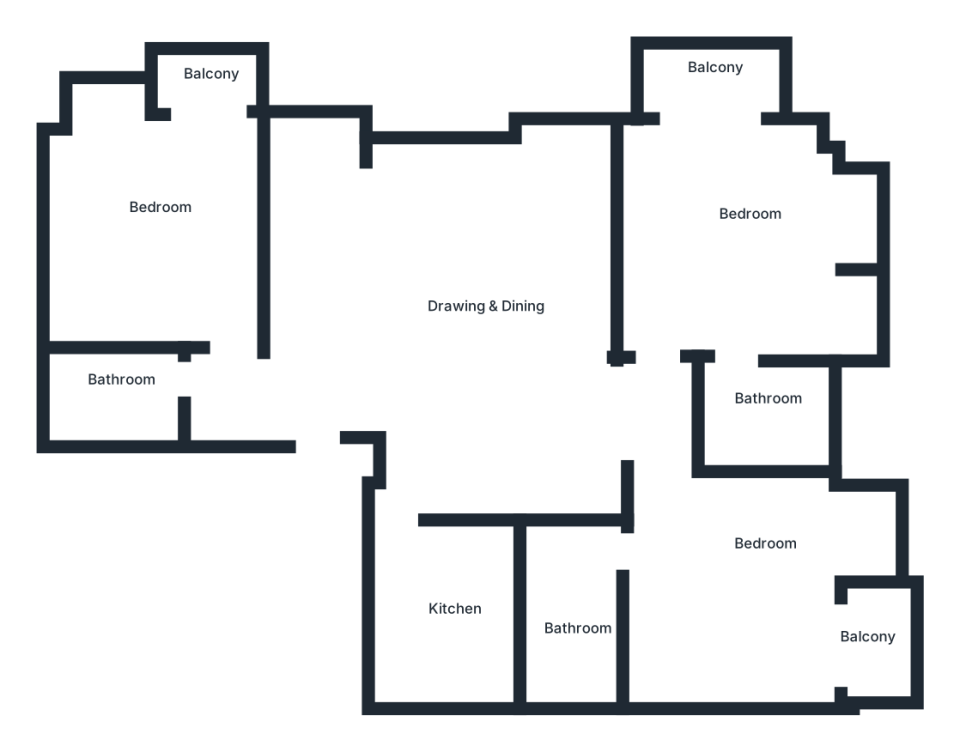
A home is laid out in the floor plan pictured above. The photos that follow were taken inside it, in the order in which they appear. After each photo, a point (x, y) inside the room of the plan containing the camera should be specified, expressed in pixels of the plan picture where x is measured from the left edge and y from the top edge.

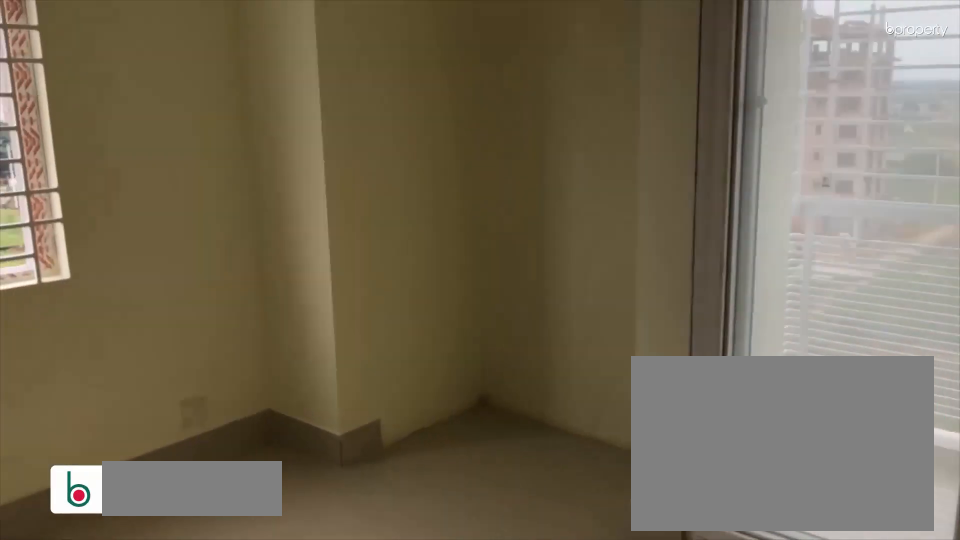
(173, 223)
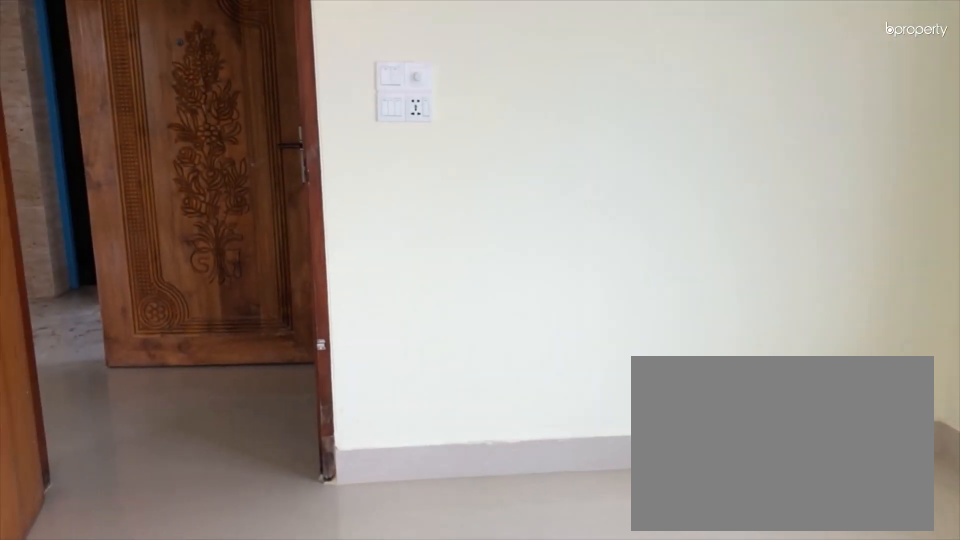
(173, 223)
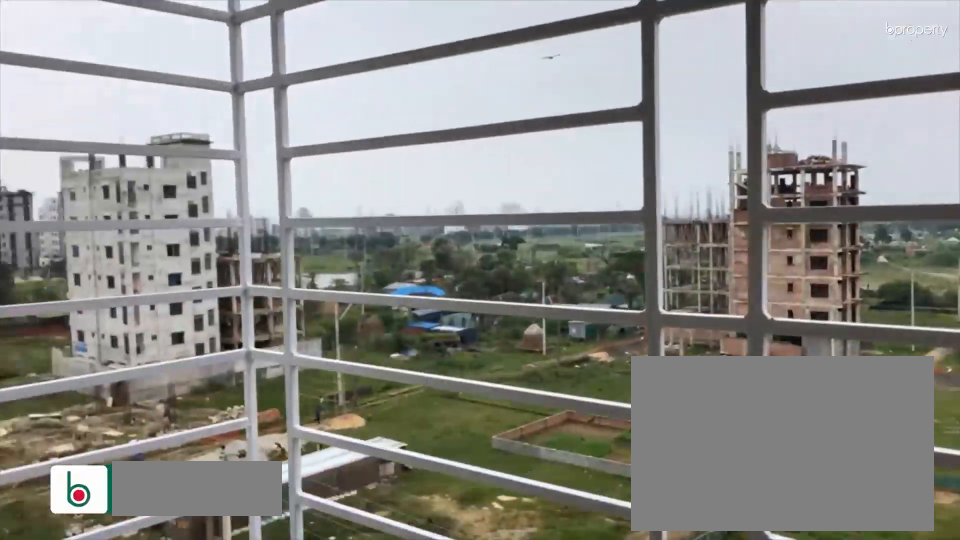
(206, 83)
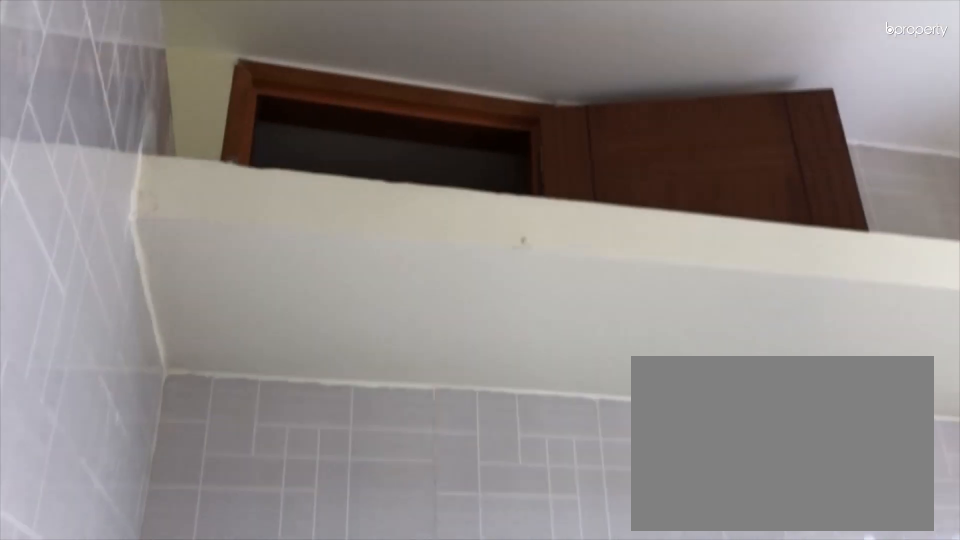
(434, 610)
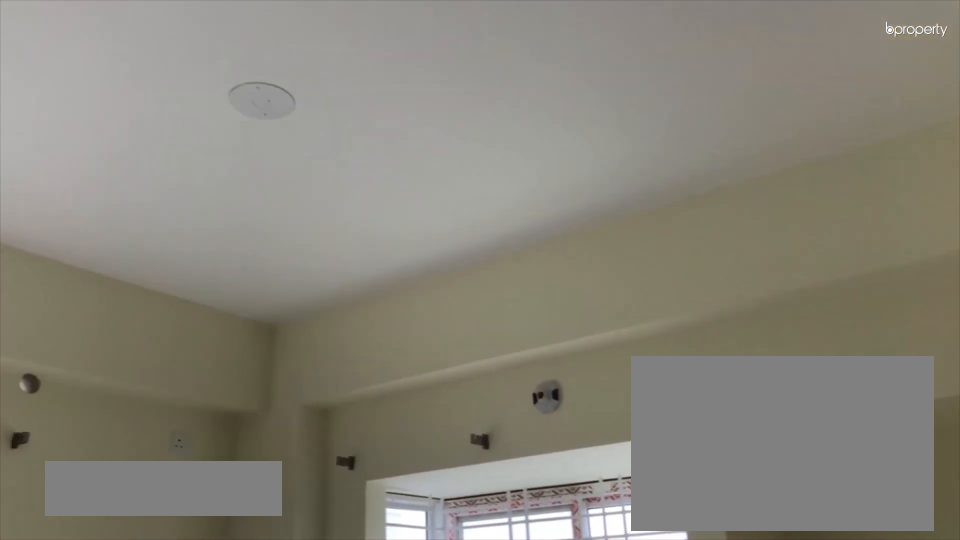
(731, 238)
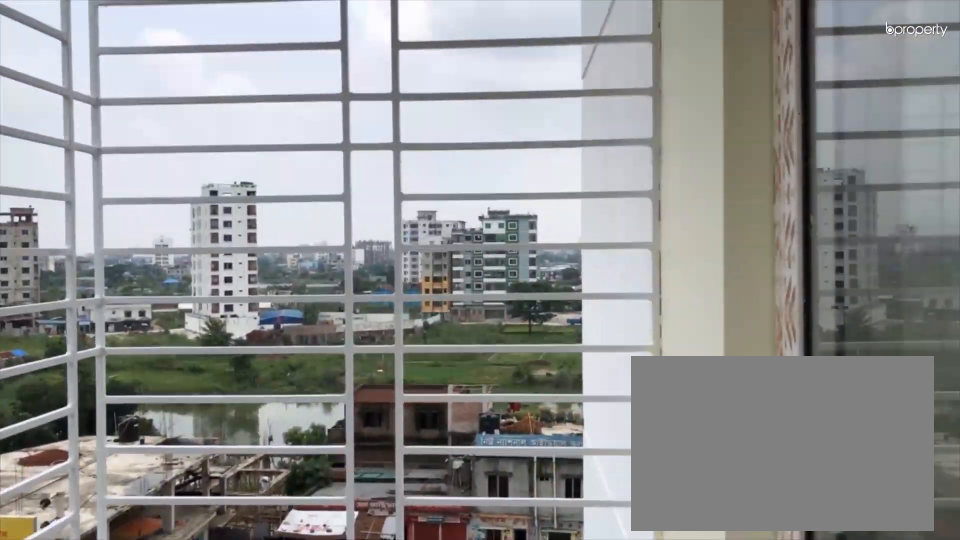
(715, 98)
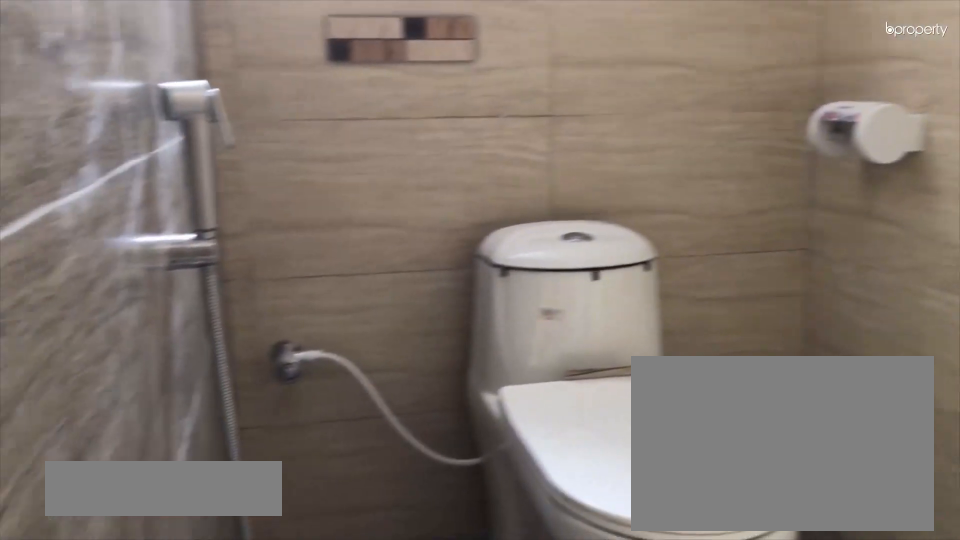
(762, 403)
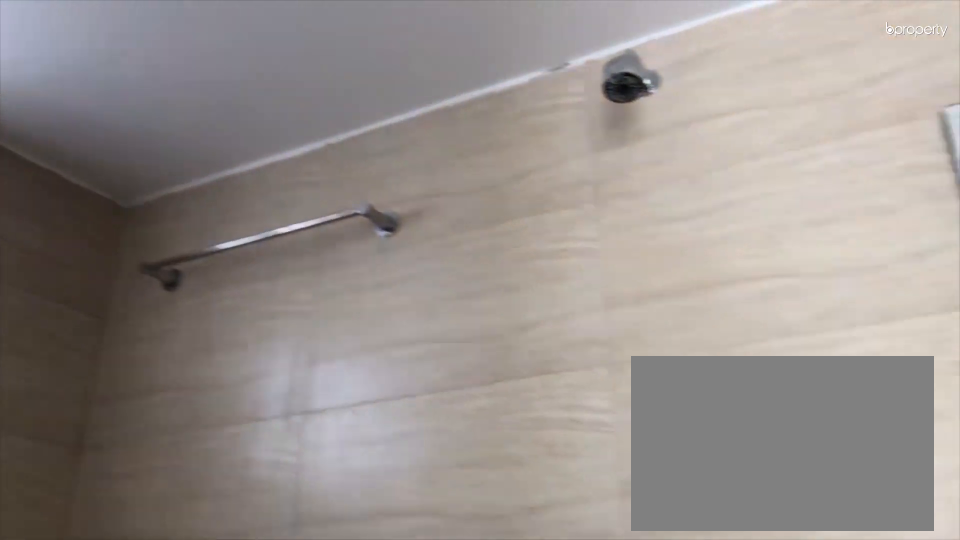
(762, 403)
